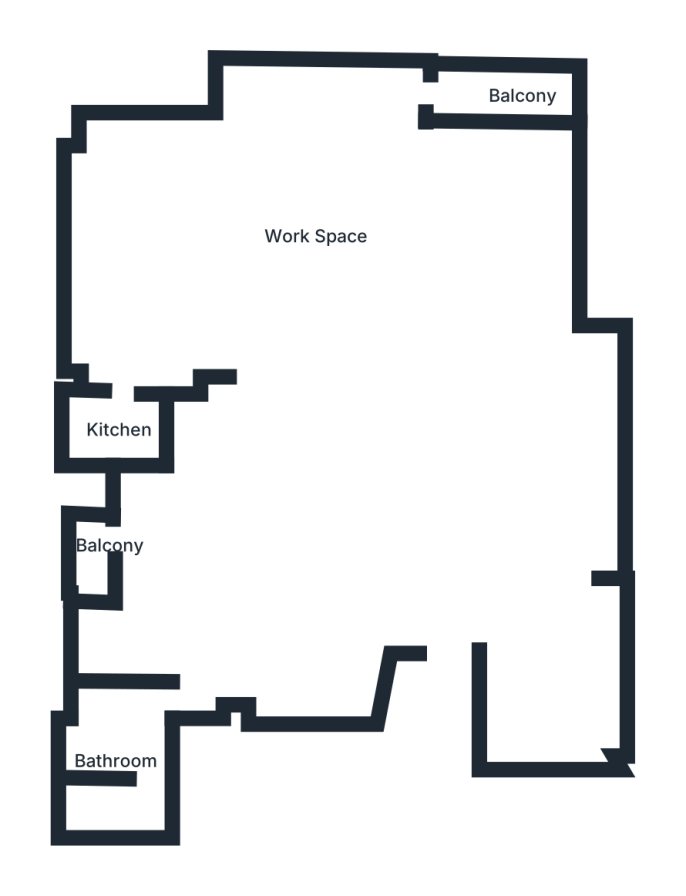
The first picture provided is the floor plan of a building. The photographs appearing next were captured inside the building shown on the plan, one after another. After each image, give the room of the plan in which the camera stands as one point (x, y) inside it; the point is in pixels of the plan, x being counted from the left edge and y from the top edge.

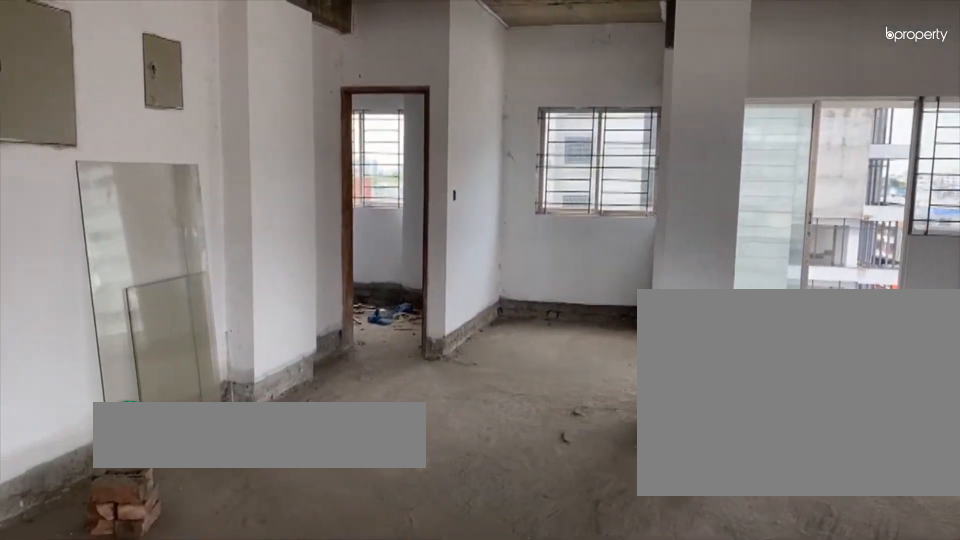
(378, 508)
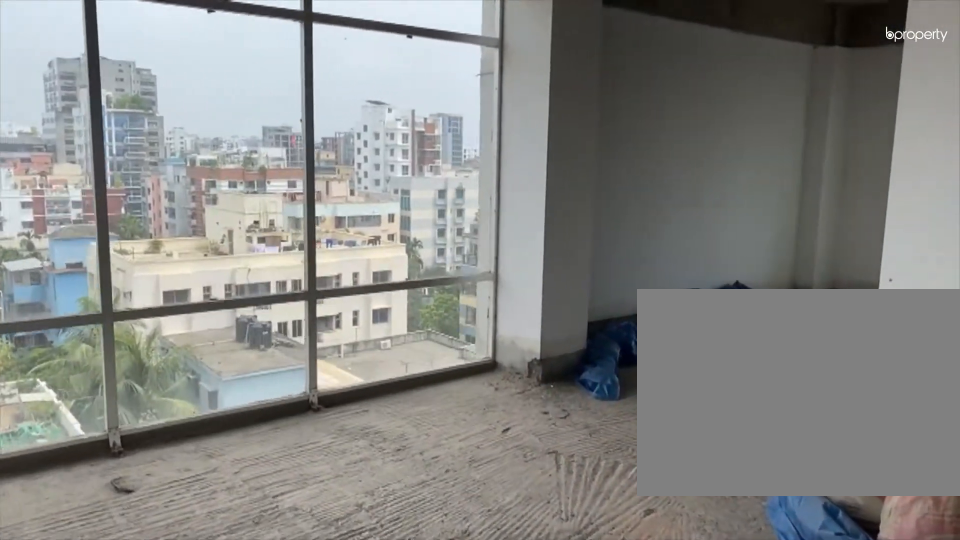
(495, 515)
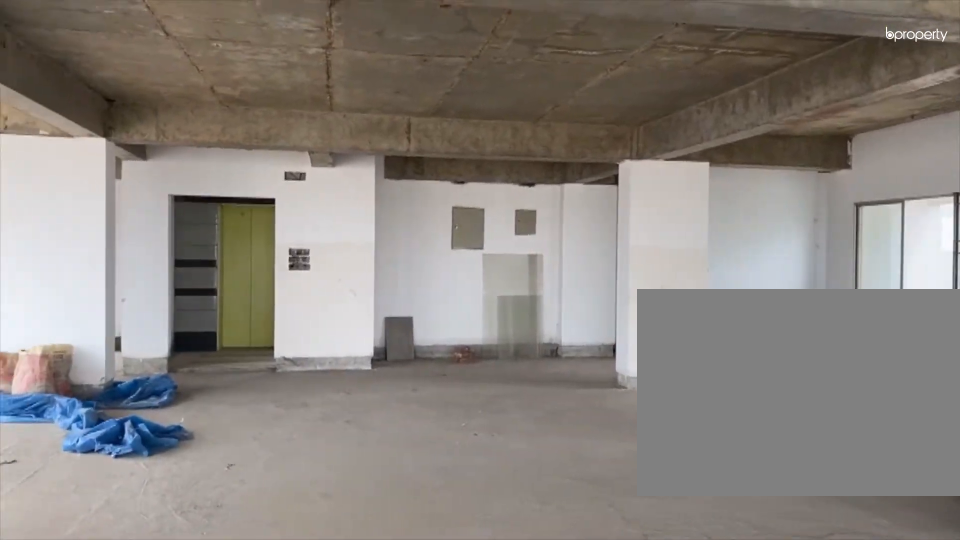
(274, 304)
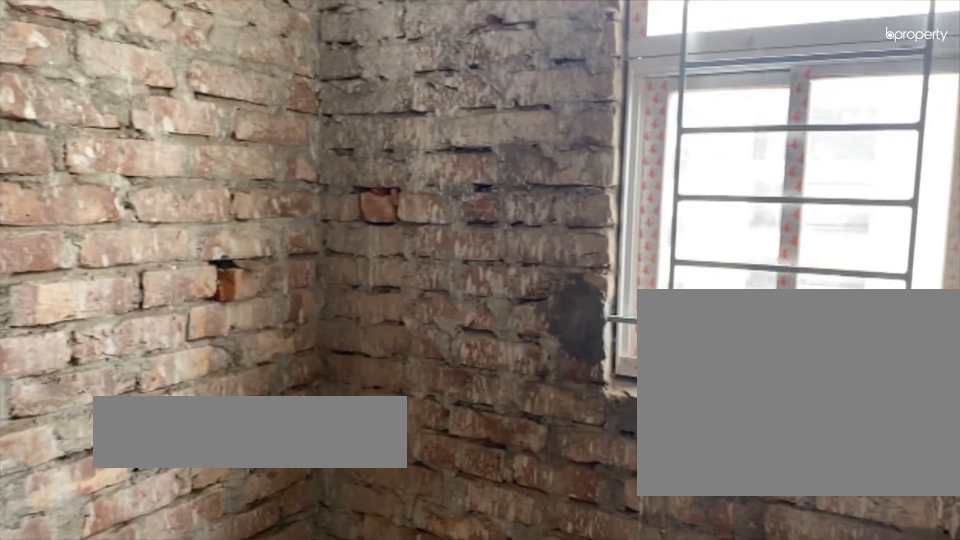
(119, 430)
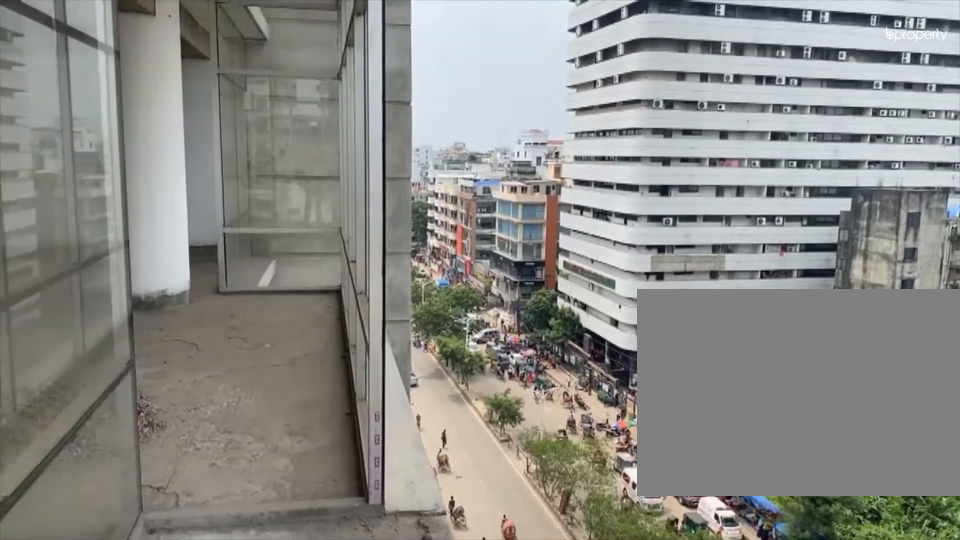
(489, 94)
